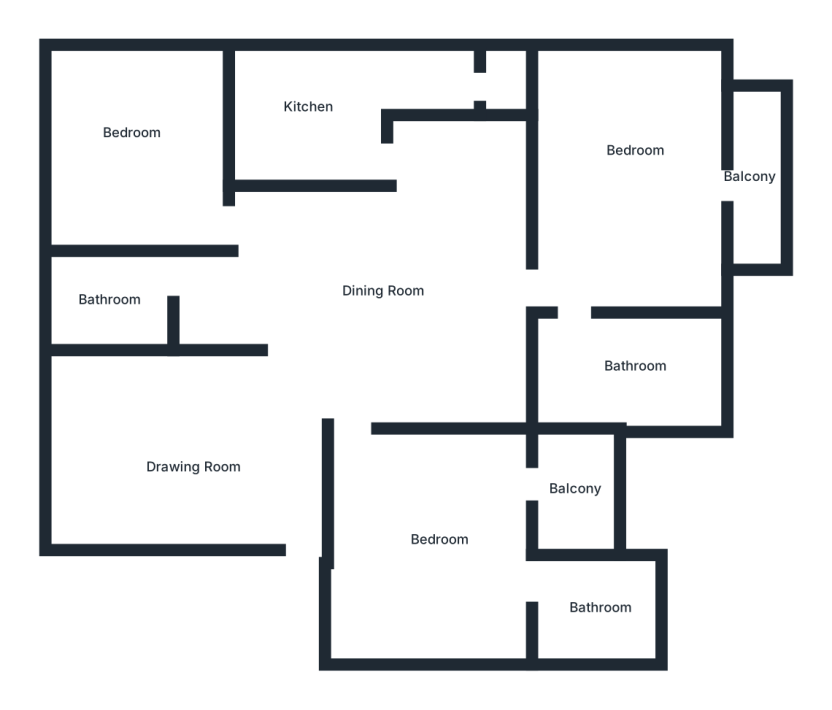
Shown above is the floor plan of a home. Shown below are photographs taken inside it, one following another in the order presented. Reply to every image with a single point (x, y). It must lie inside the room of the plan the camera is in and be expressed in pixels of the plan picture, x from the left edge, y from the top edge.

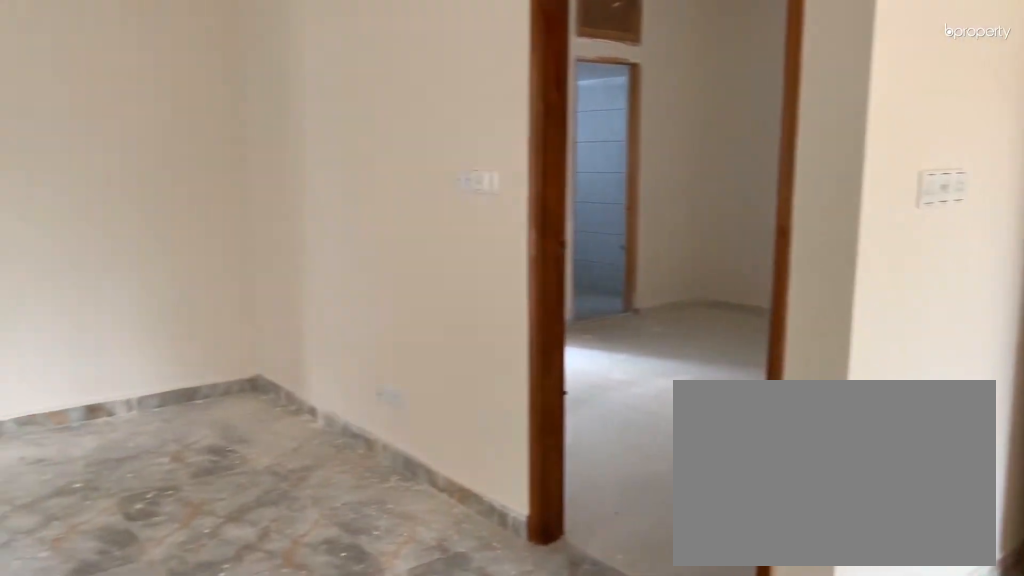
(389, 268)
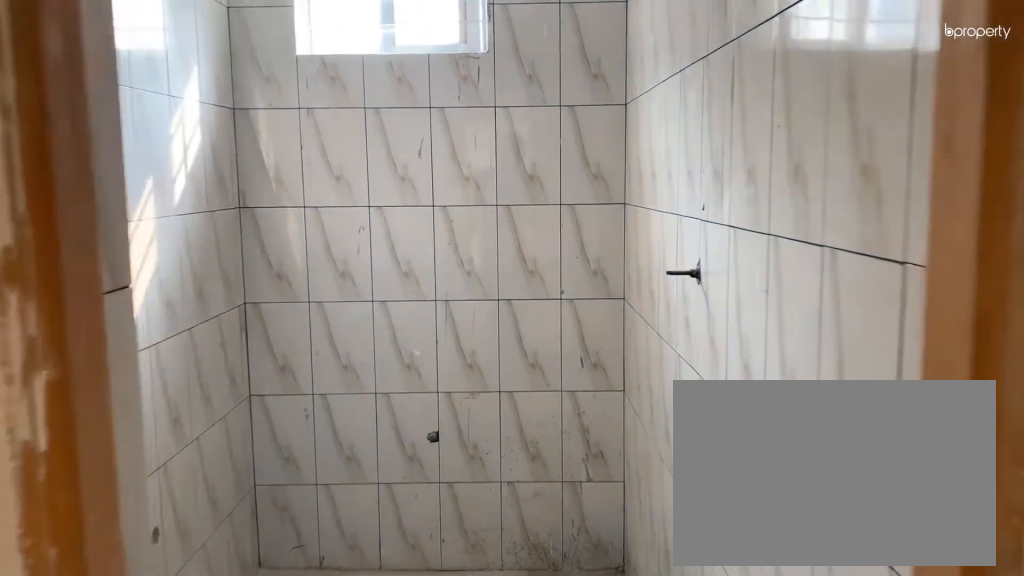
(108, 302)
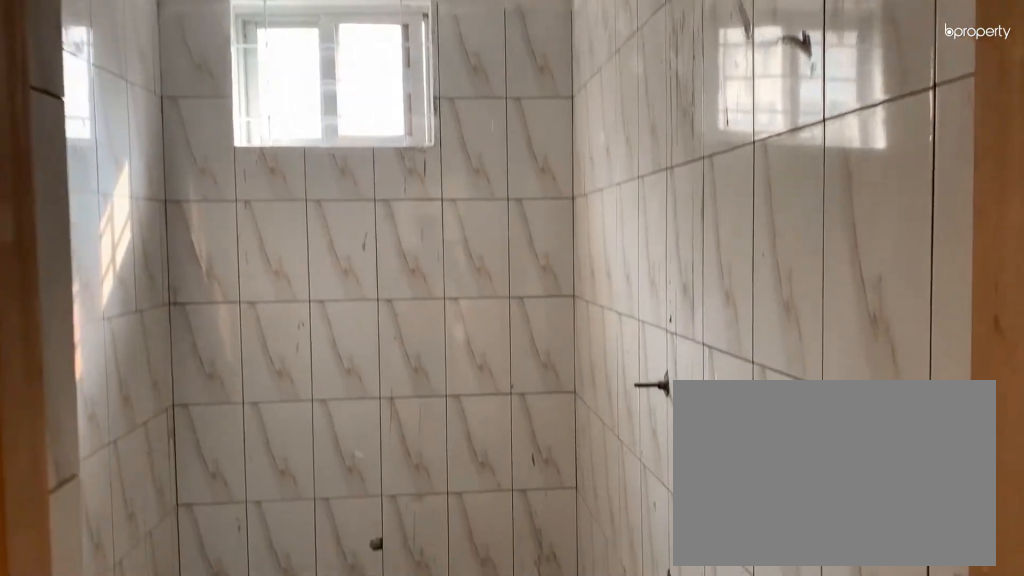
(108, 302)
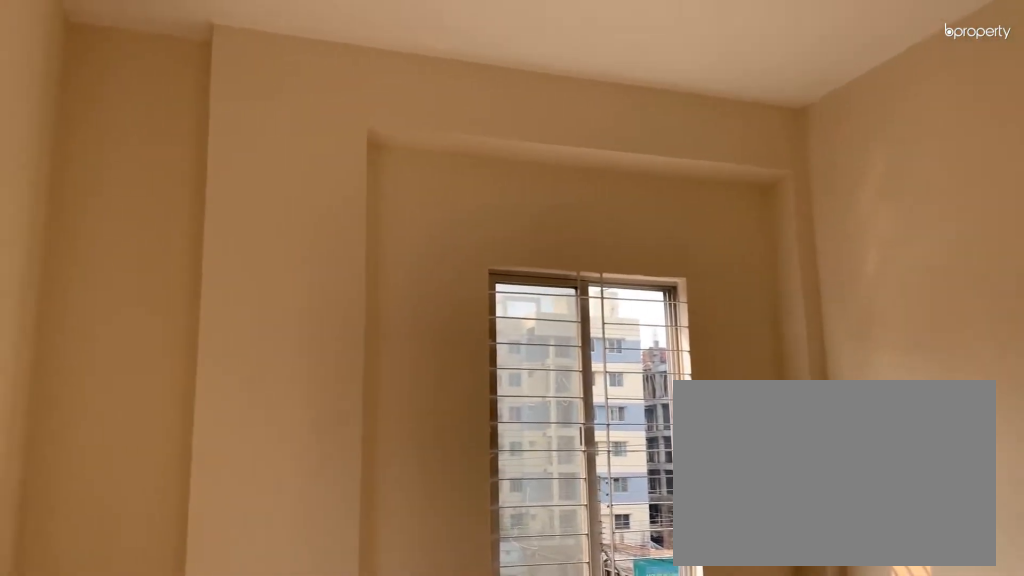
(146, 138)
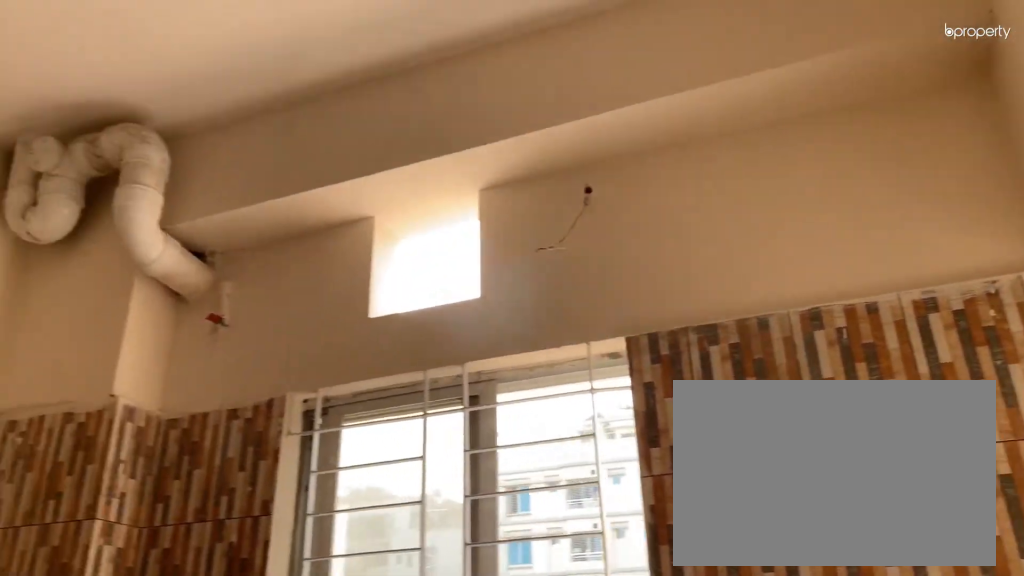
(323, 113)
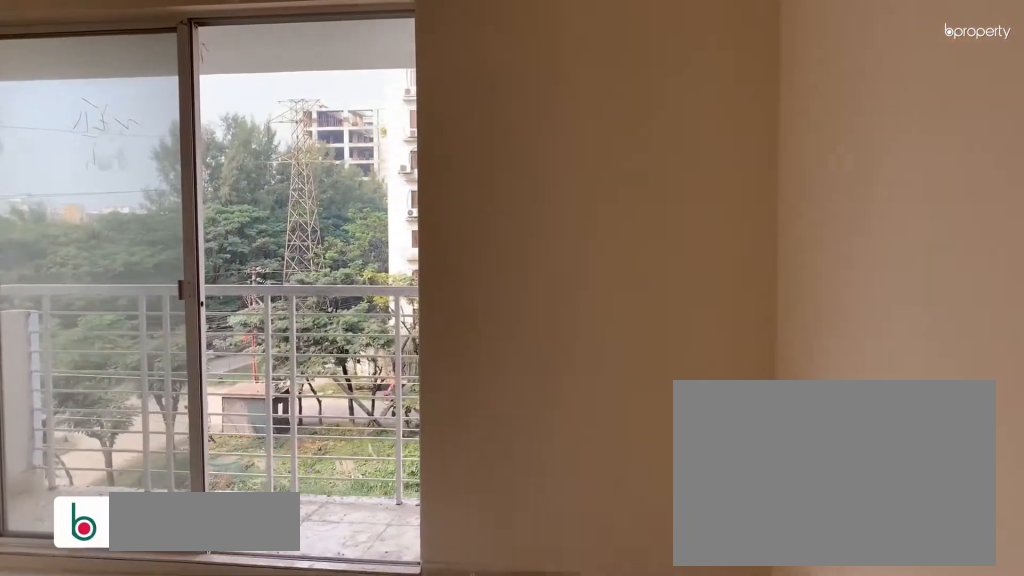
(615, 179)
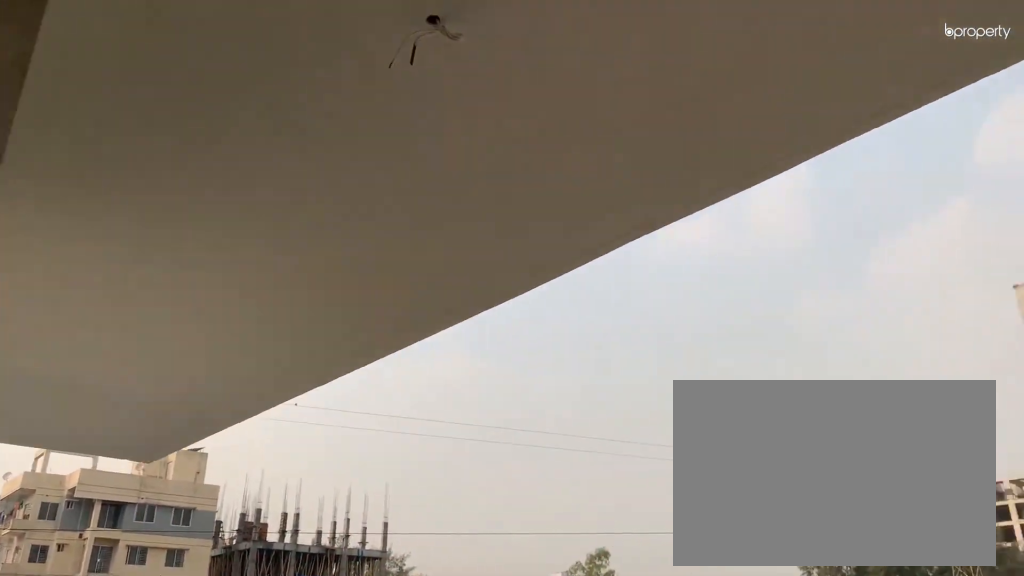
(748, 177)
